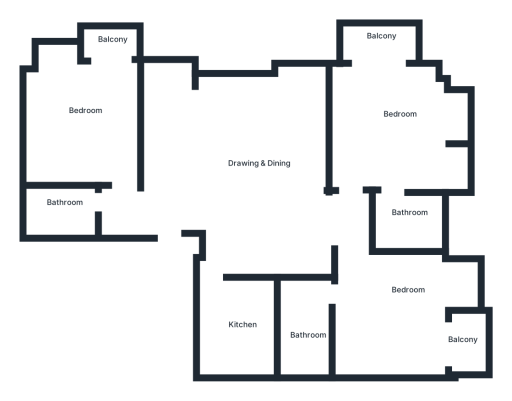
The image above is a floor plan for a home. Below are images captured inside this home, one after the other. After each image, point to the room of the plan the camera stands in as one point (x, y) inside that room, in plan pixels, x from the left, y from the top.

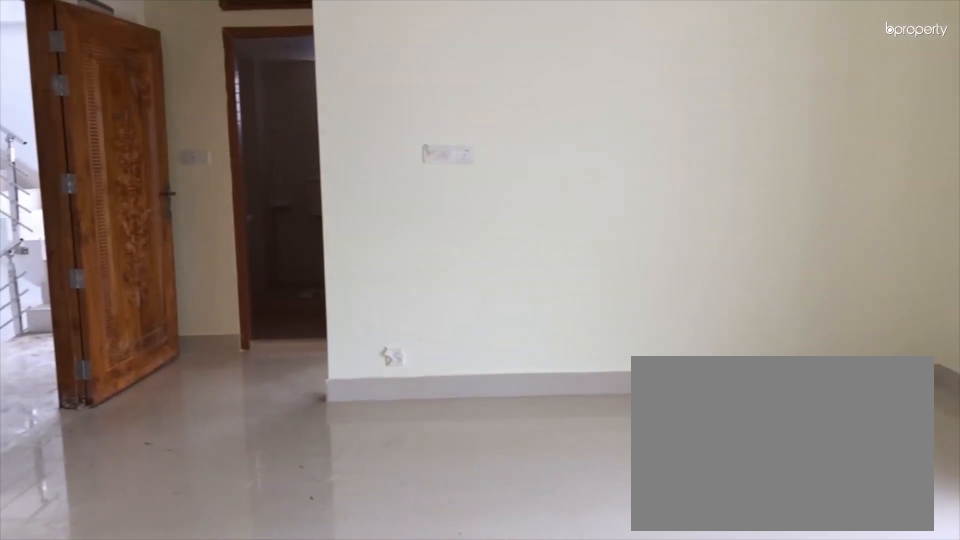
(247, 193)
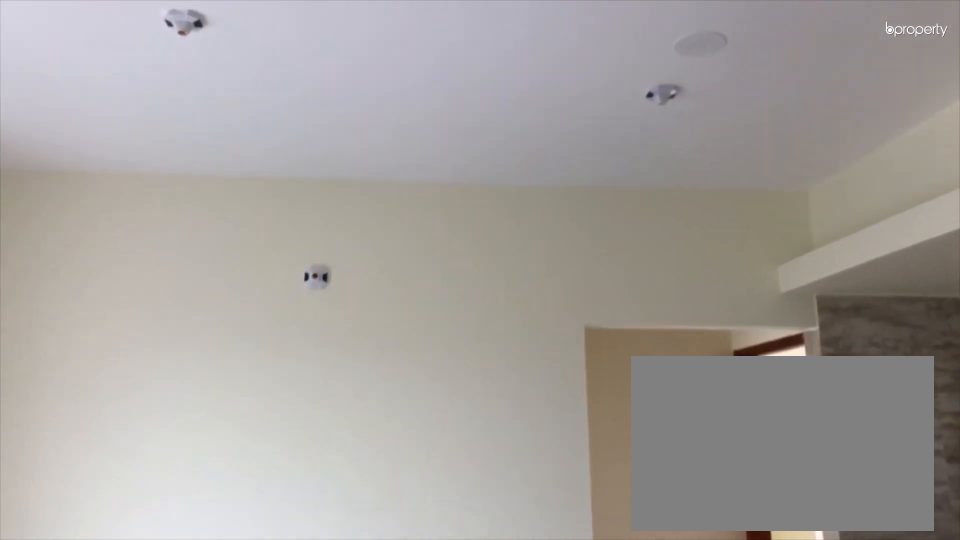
(247, 193)
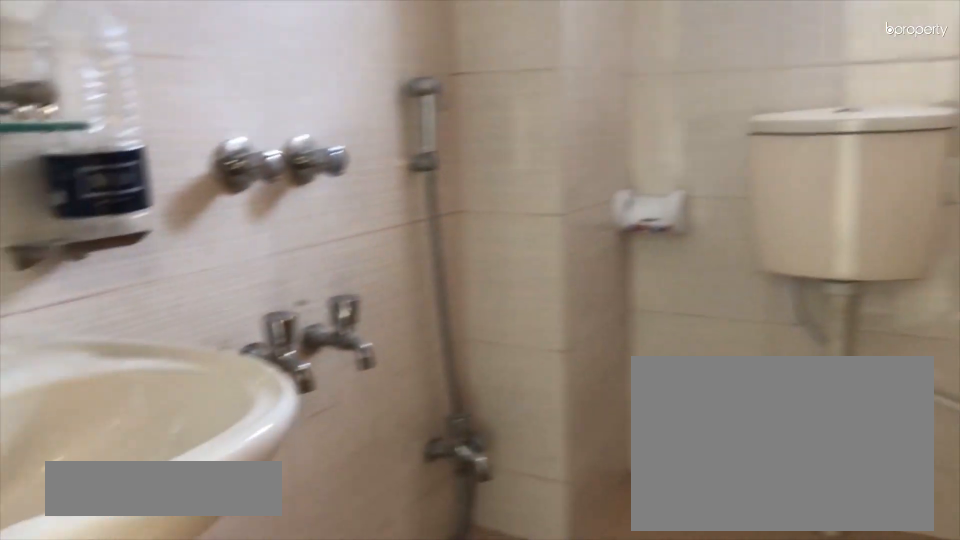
(65, 204)
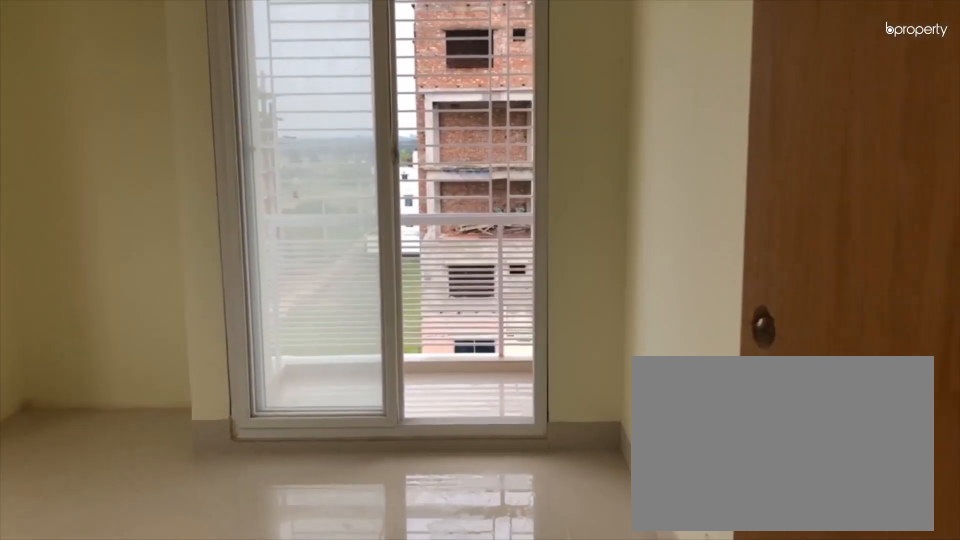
(92, 118)
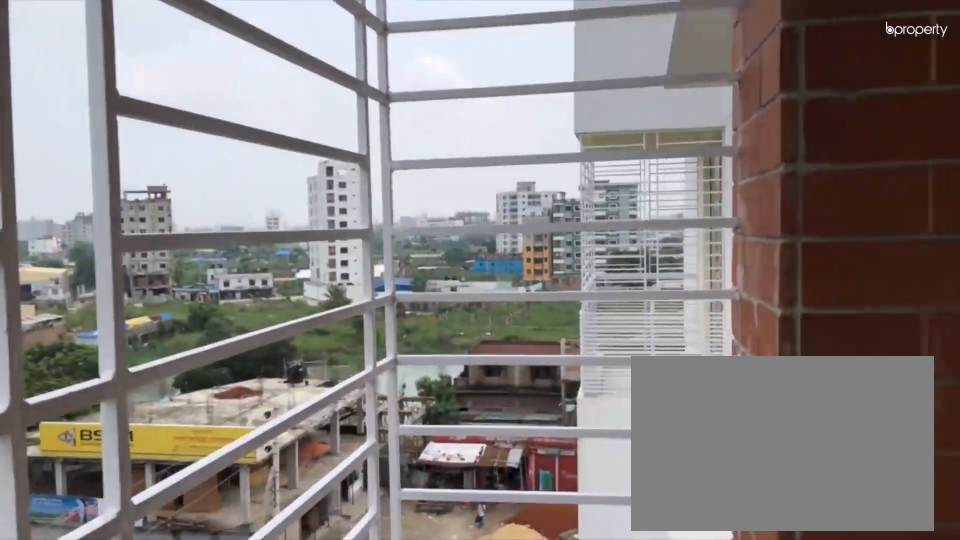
(109, 46)
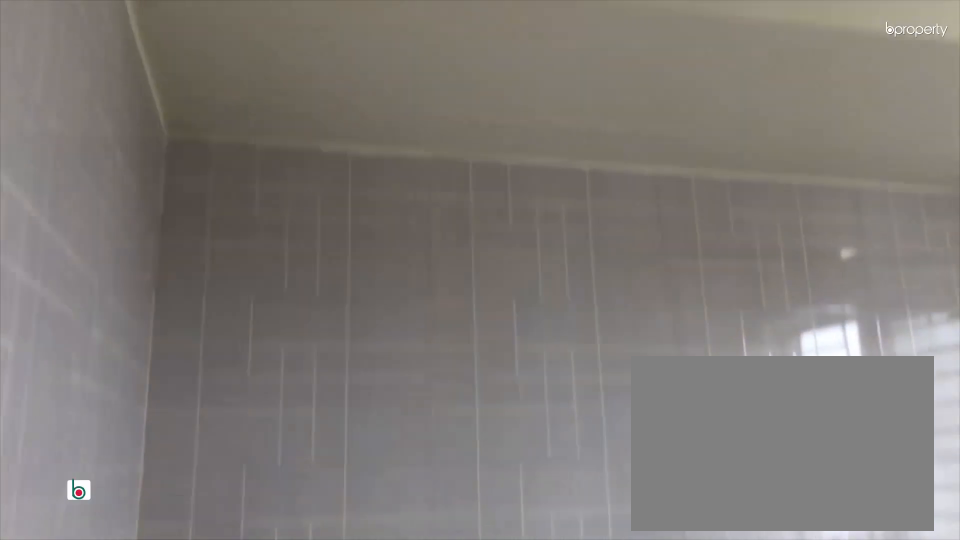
(231, 325)
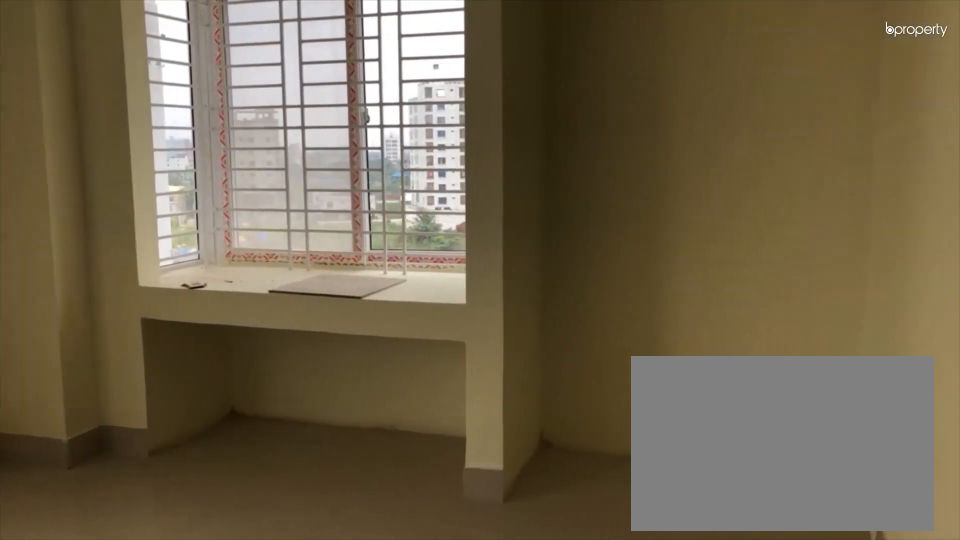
(389, 127)
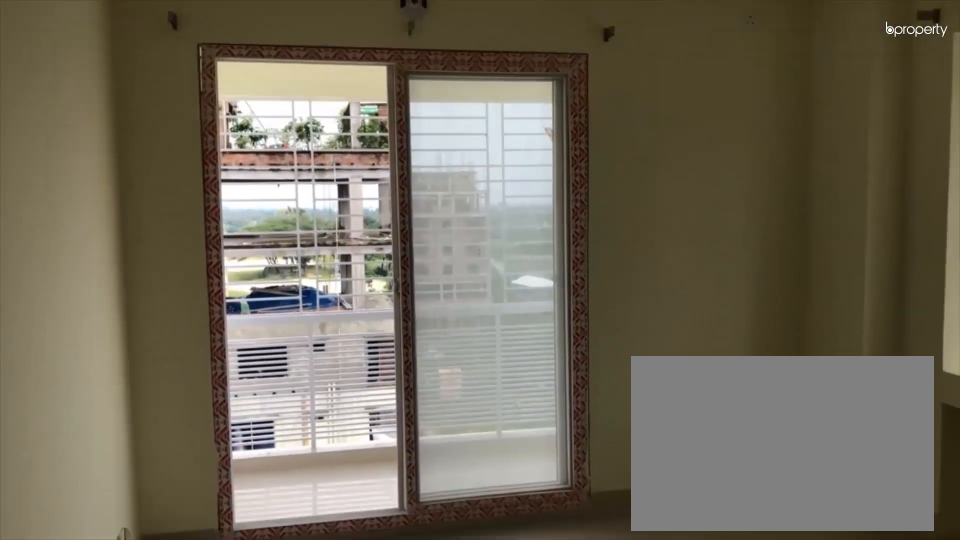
(389, 127)
